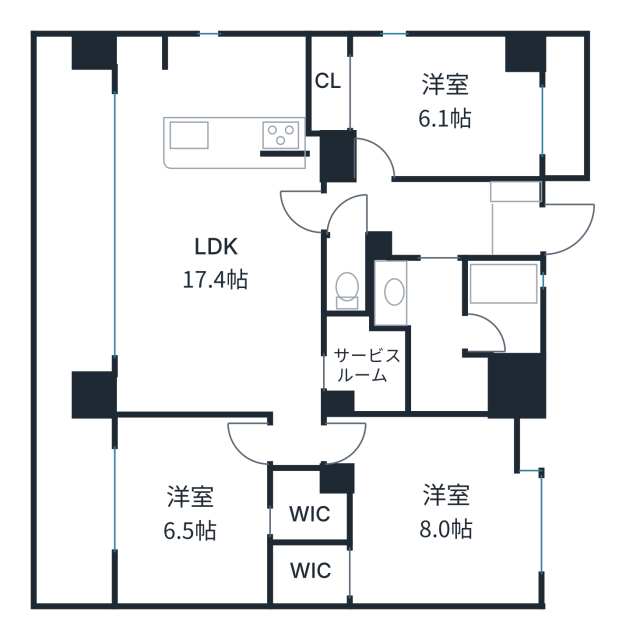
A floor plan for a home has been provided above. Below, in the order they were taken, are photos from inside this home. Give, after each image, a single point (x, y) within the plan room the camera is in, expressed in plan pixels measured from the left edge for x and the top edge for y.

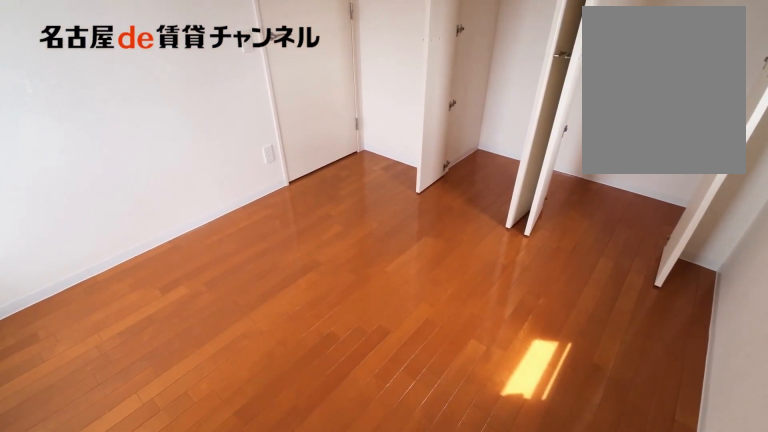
(424, 106)
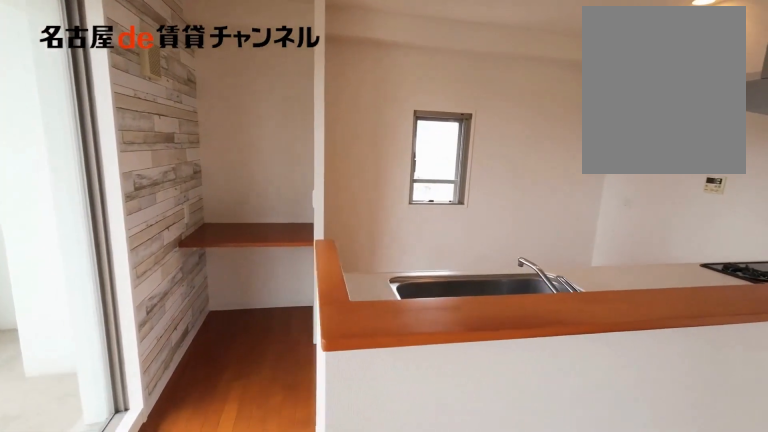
(215, 224)
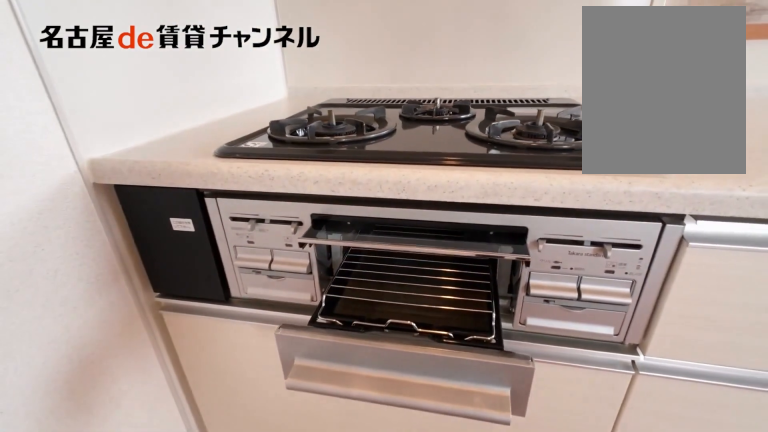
(215, 224)
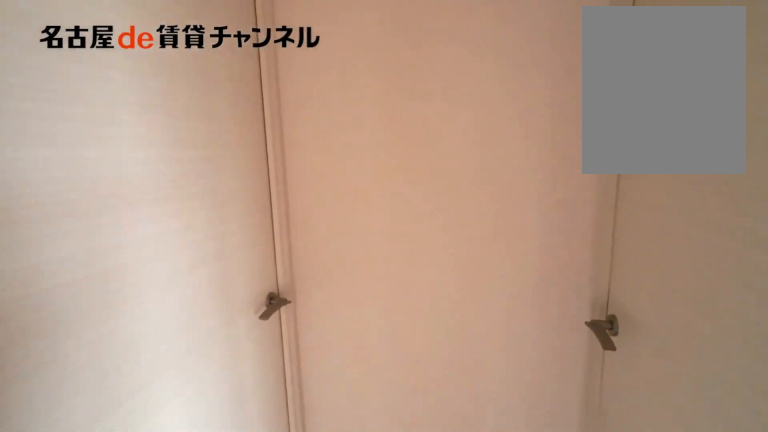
(365, 365)
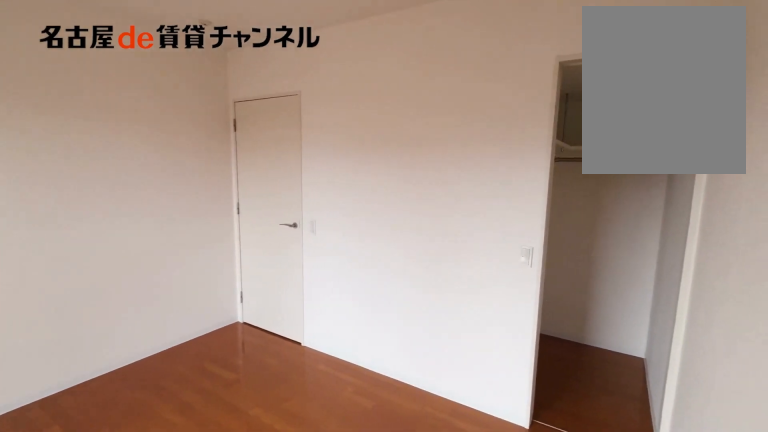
(213, 520)
